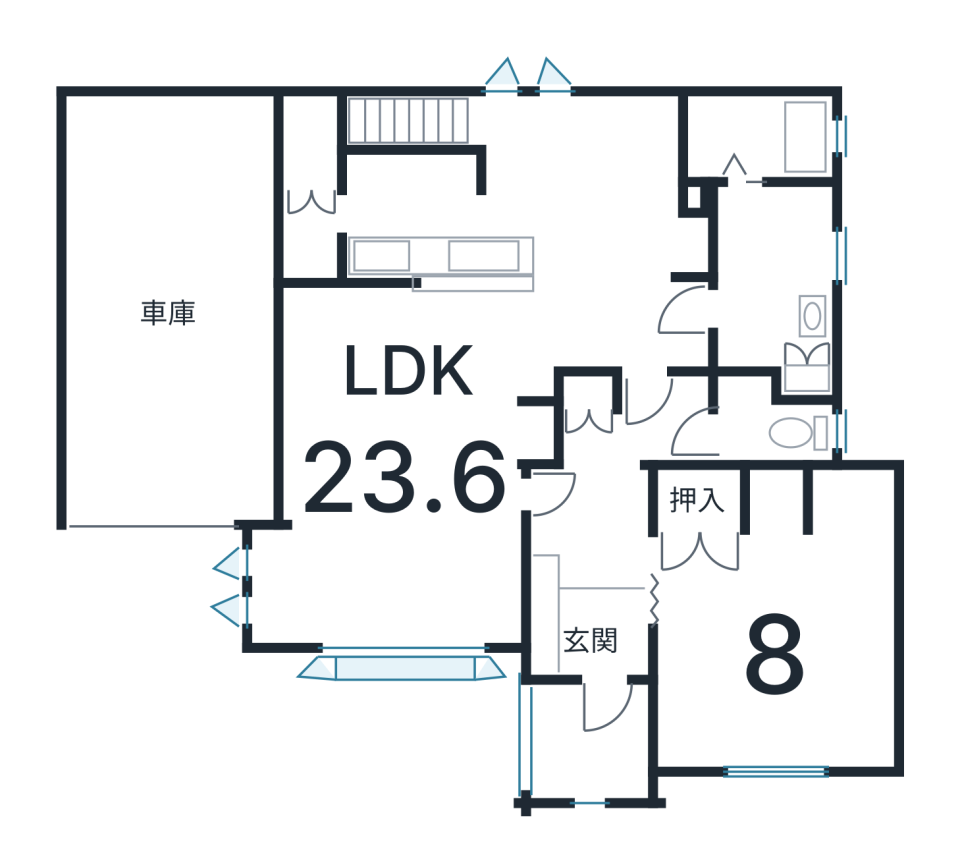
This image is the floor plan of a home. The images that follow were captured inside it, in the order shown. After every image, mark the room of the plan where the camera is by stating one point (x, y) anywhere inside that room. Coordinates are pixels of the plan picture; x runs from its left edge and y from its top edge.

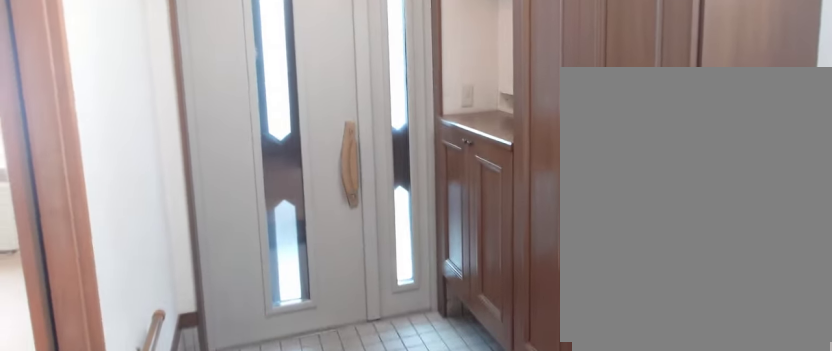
(580, 601)
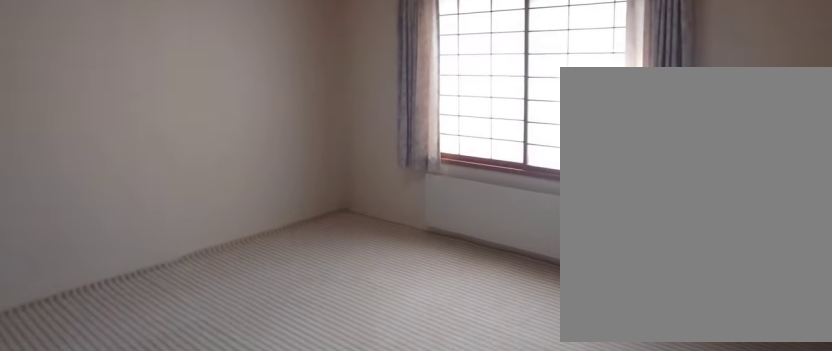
(766, 669)
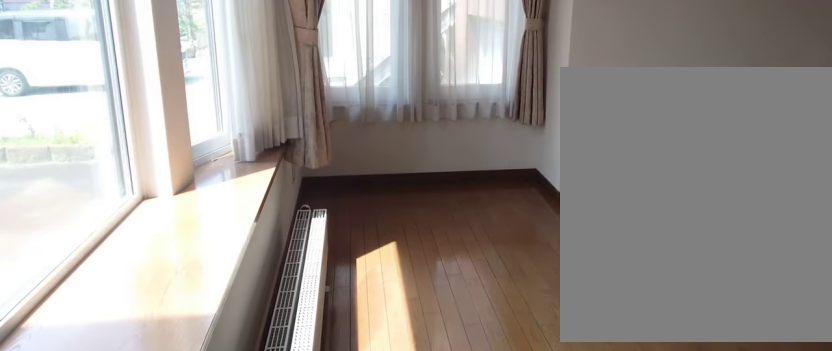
(392, 509)
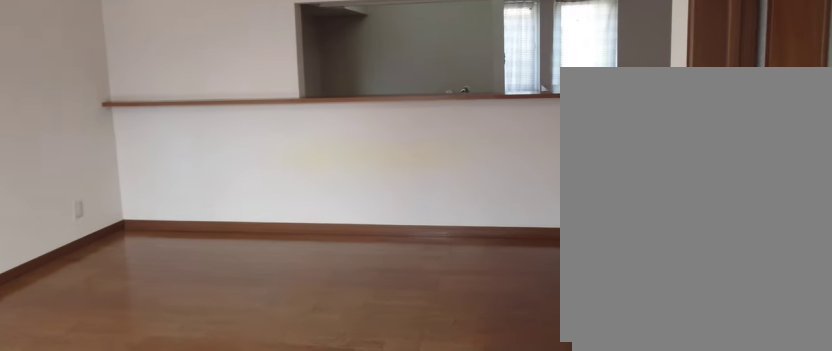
(392, 509)
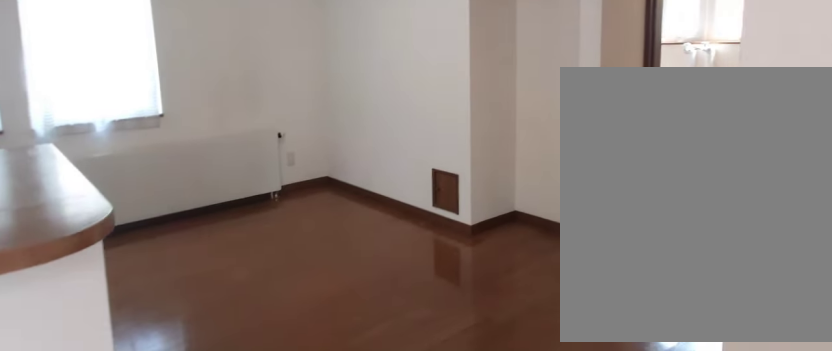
(531, 237)
